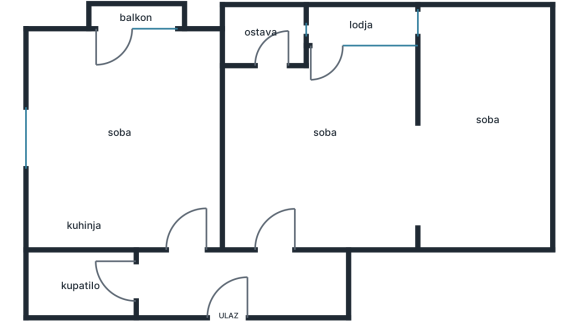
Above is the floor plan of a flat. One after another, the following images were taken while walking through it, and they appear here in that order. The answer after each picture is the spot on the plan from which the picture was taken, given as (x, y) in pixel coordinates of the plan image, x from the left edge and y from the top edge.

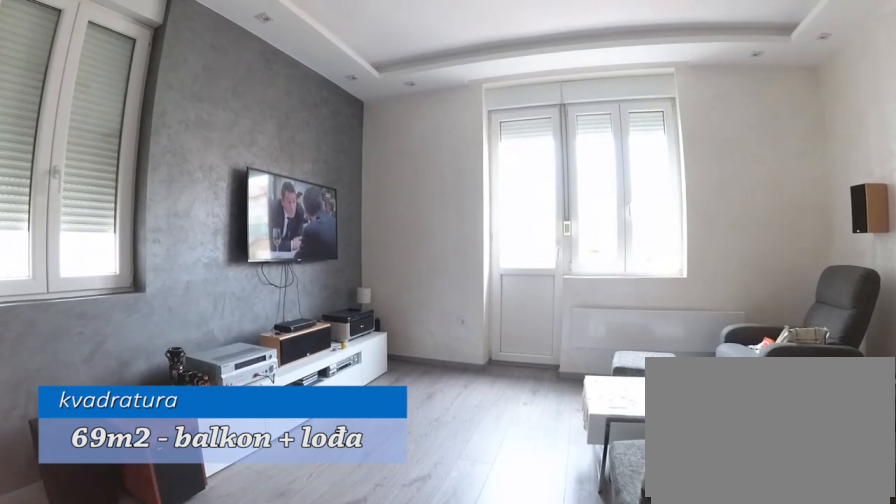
(146, 175)
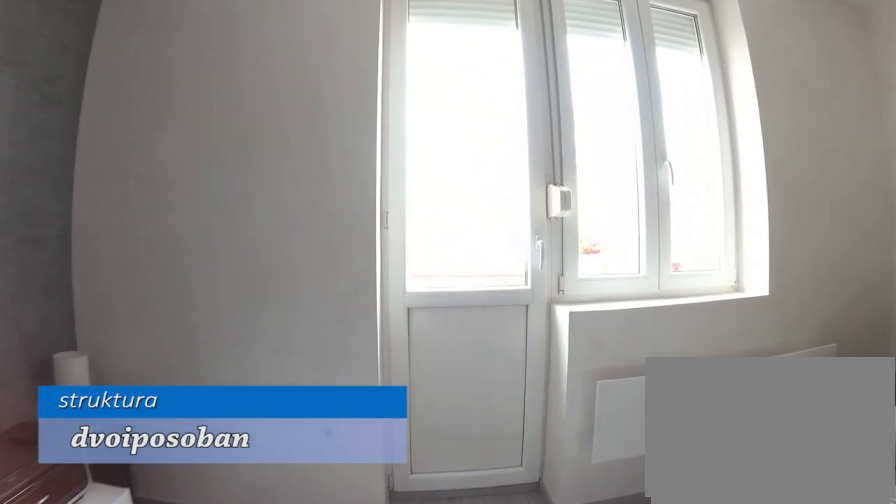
(109, 115)
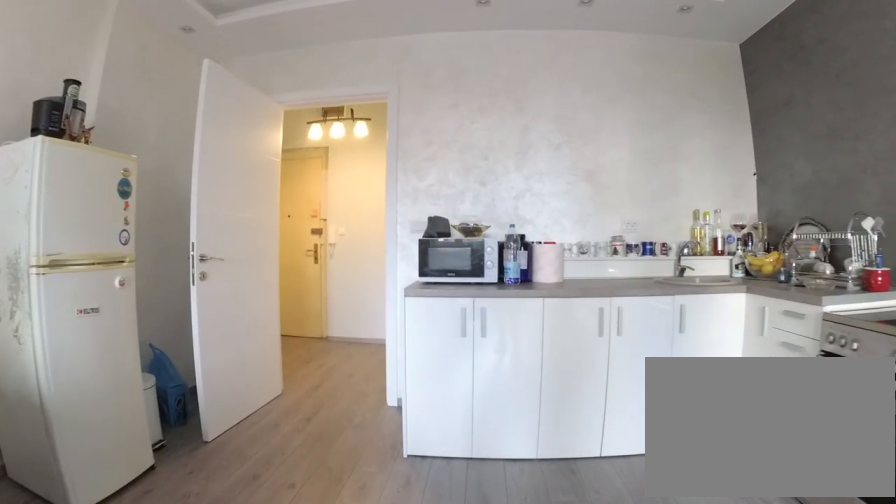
(142, 122)
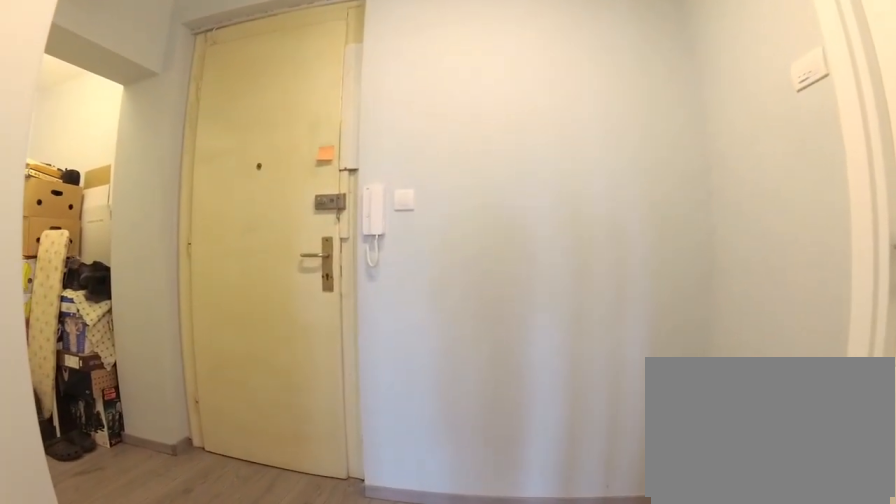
(176, 238)
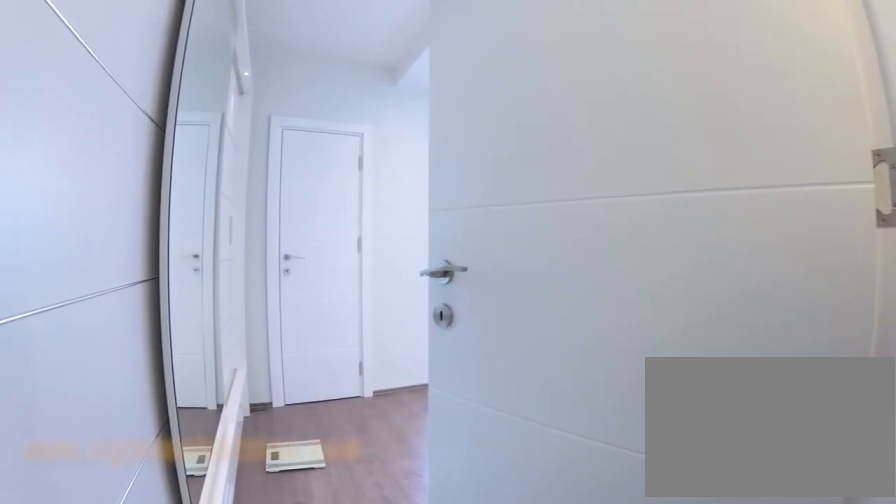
(274, 277)
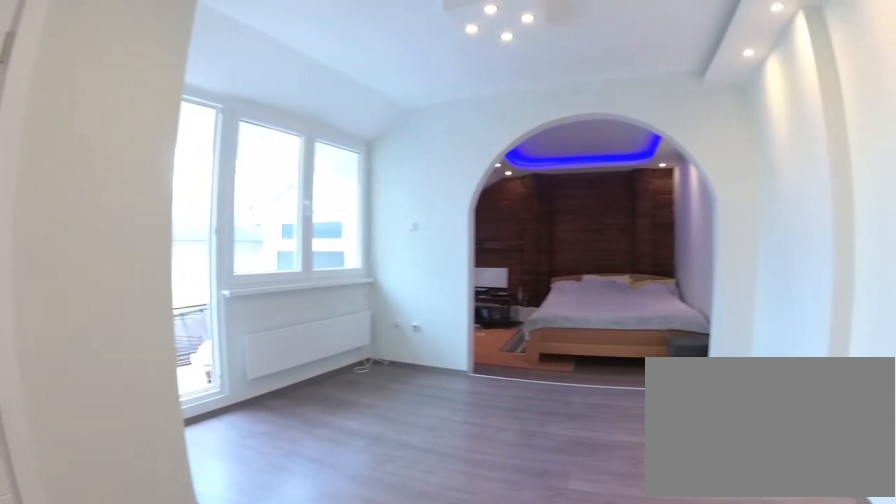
(284, 171)
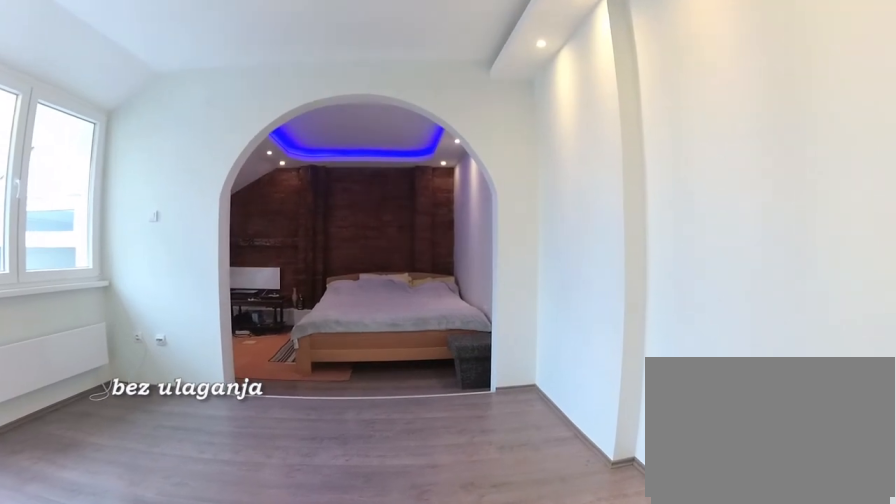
(293, 167)
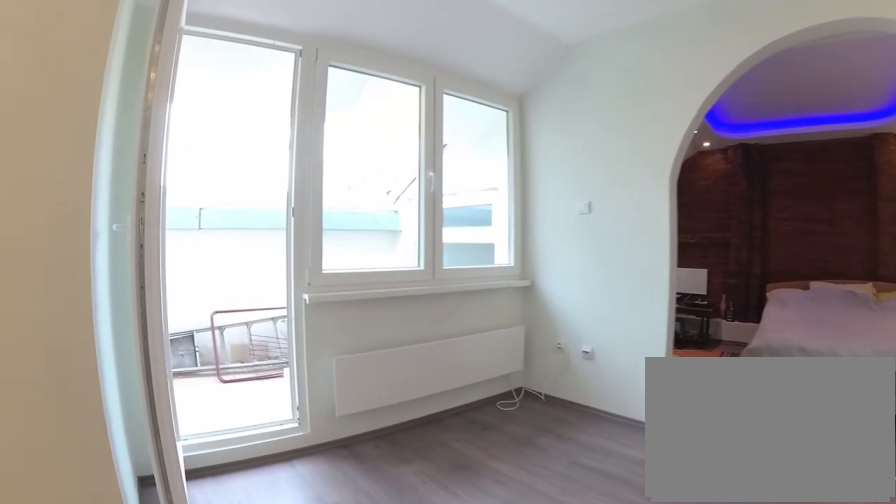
(323, 160)
